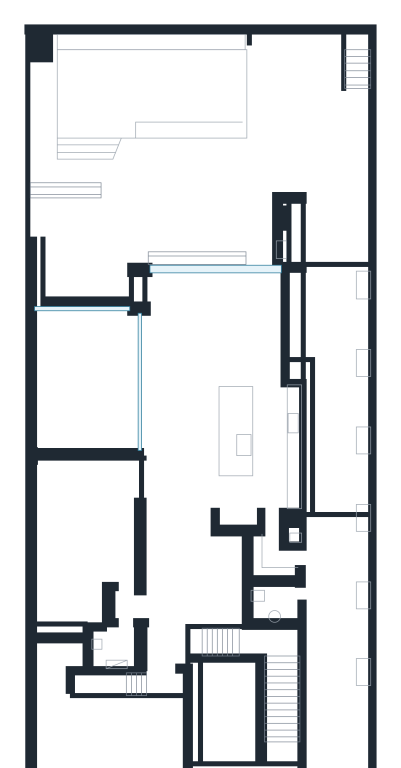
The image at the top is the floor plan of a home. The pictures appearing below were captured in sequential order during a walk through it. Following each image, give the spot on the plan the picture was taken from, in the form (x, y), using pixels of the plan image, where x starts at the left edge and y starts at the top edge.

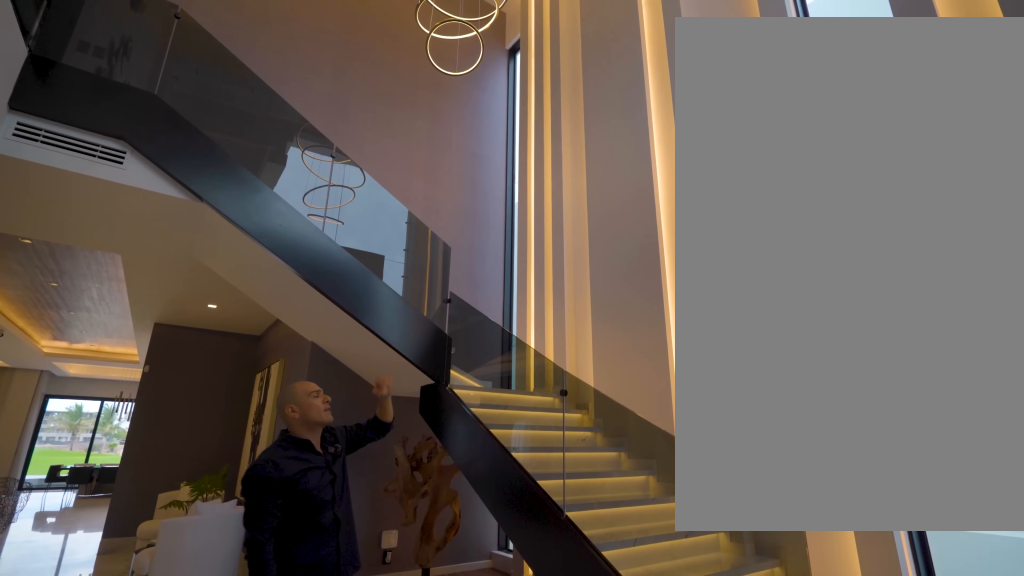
(216, 727)
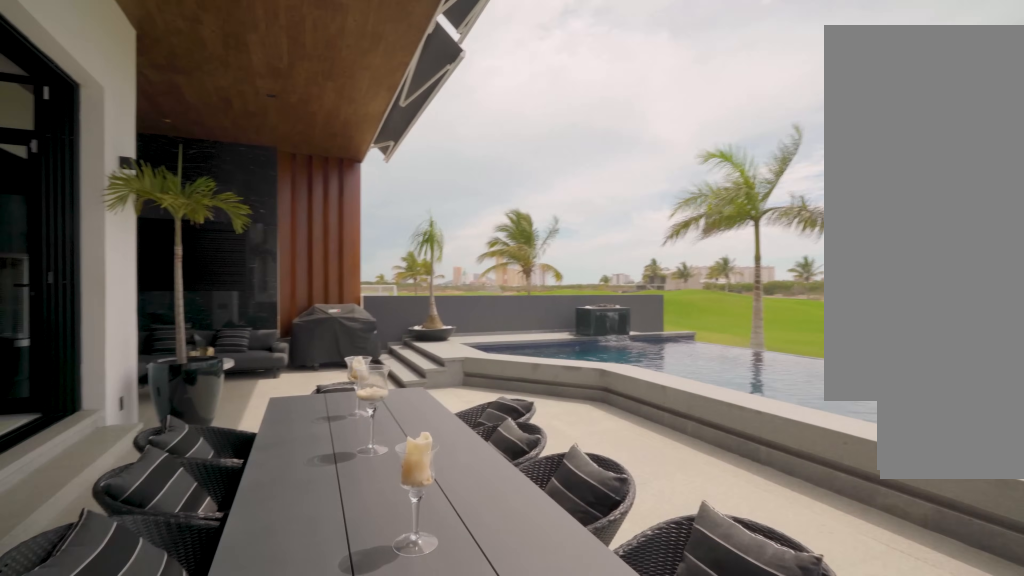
(258, 186)
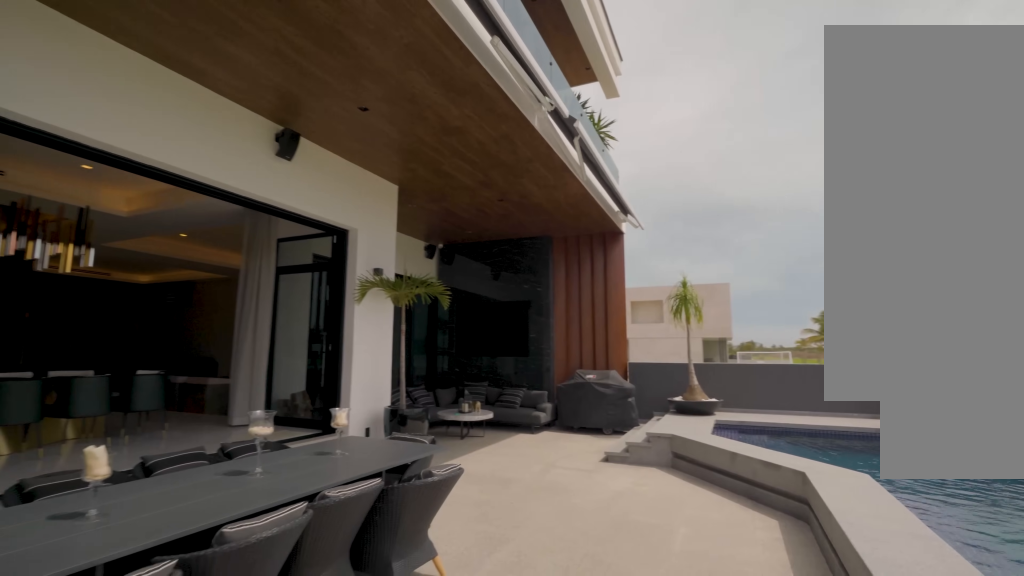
(272, 153)
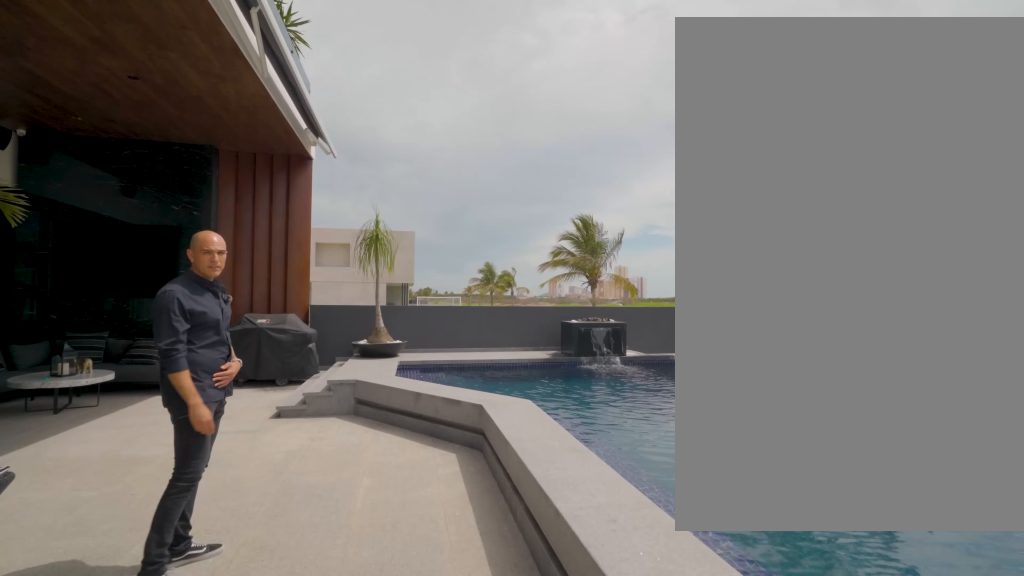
(155, 166)
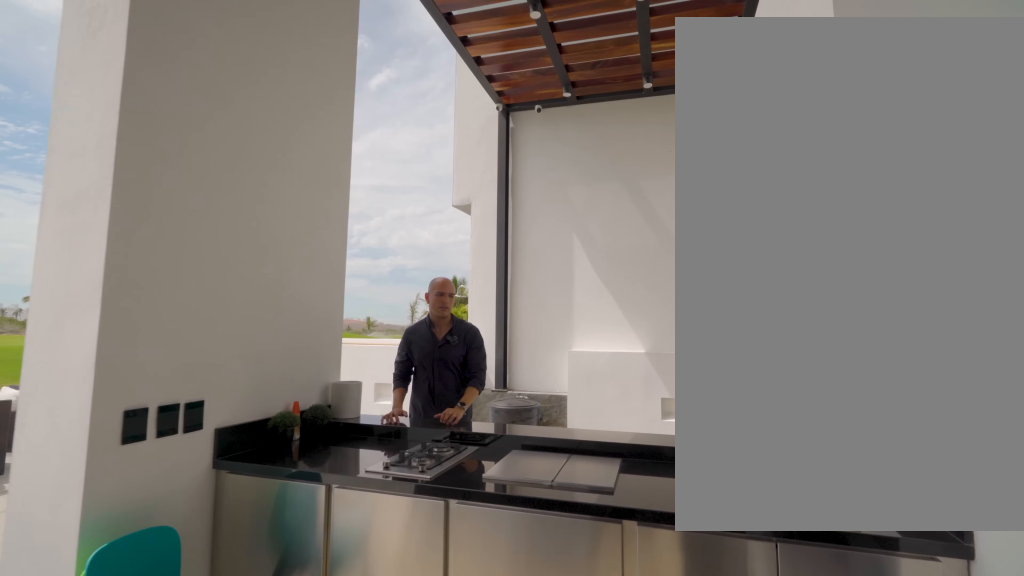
(251, 237)
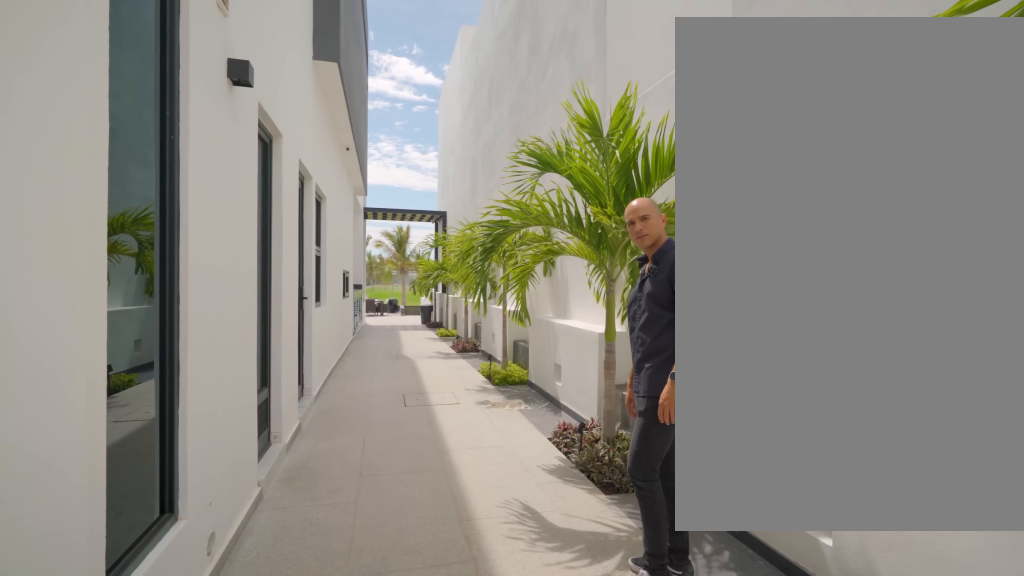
(332, 703)
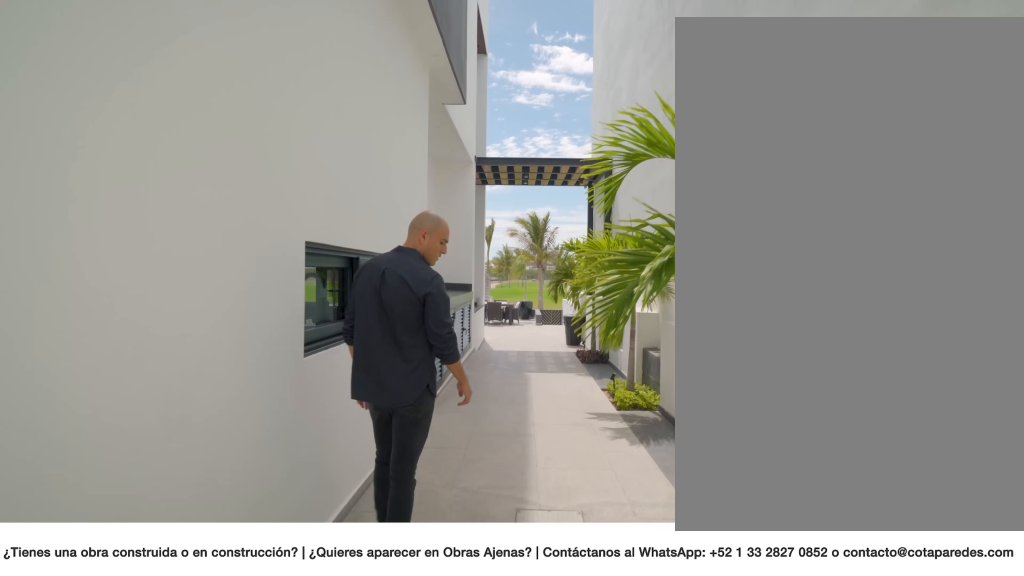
(339, 556)
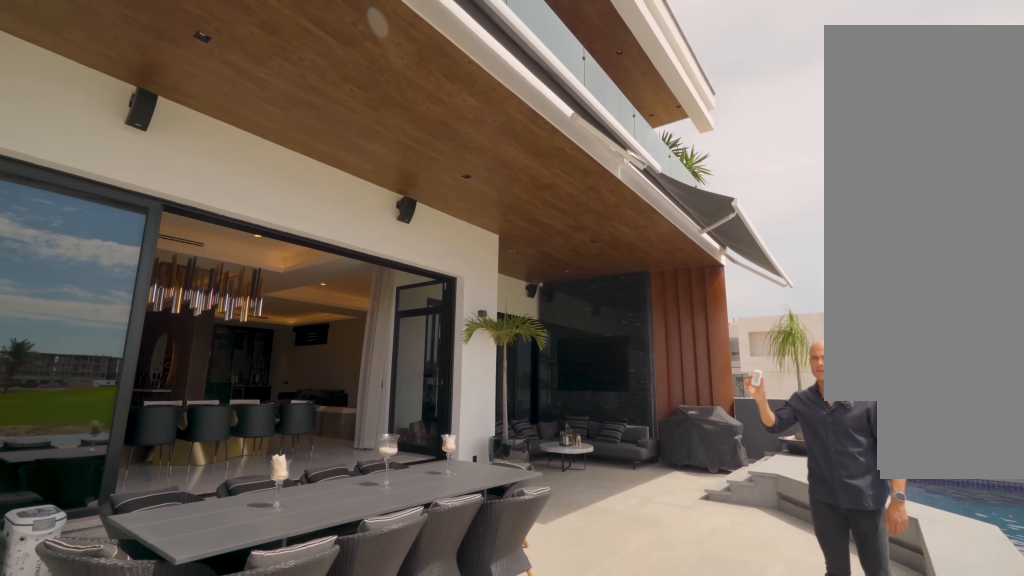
(262, 198)
